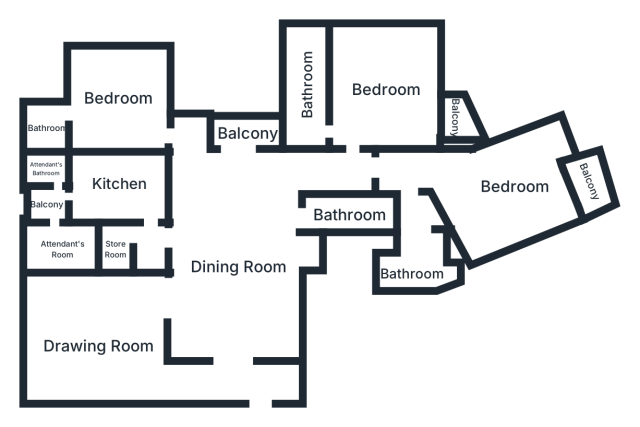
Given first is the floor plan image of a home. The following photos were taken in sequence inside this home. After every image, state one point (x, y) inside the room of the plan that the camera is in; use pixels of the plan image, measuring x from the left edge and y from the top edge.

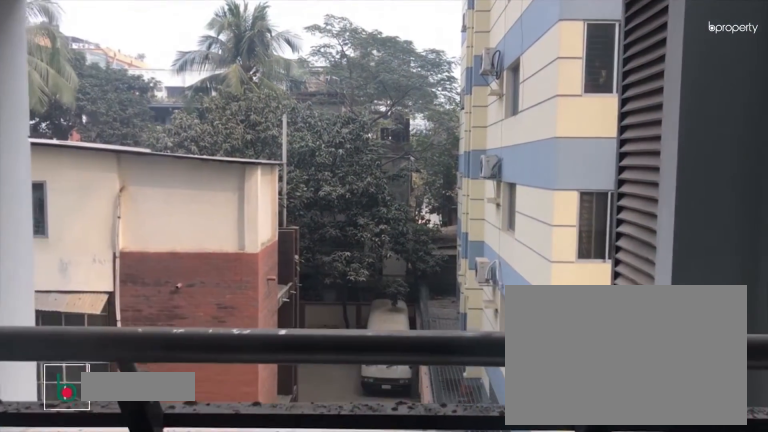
(248, 134)
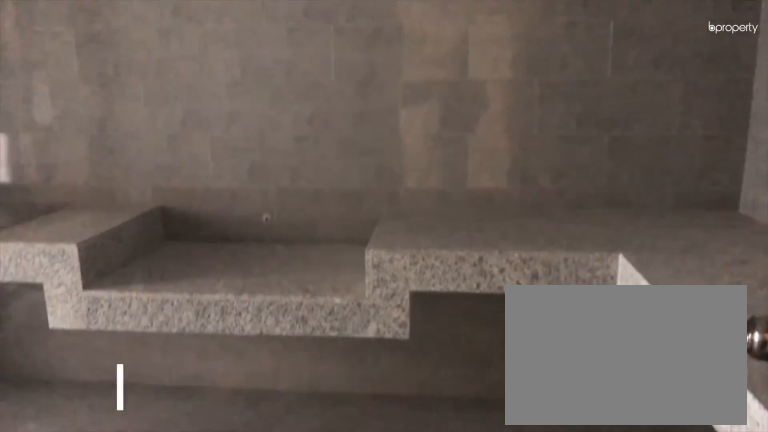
(119, 186)
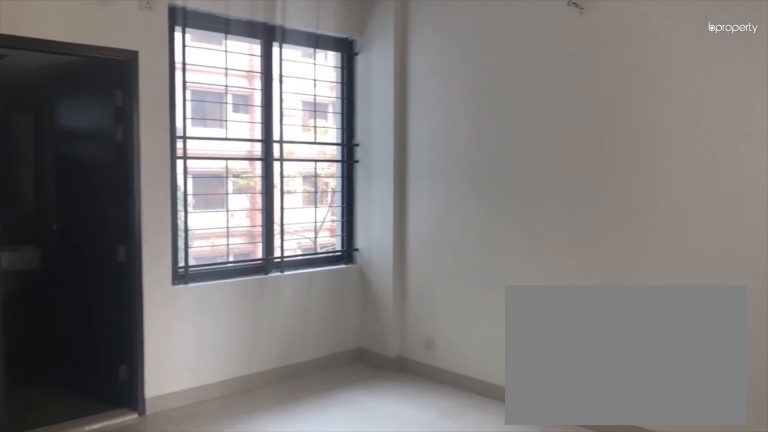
(117, 100)
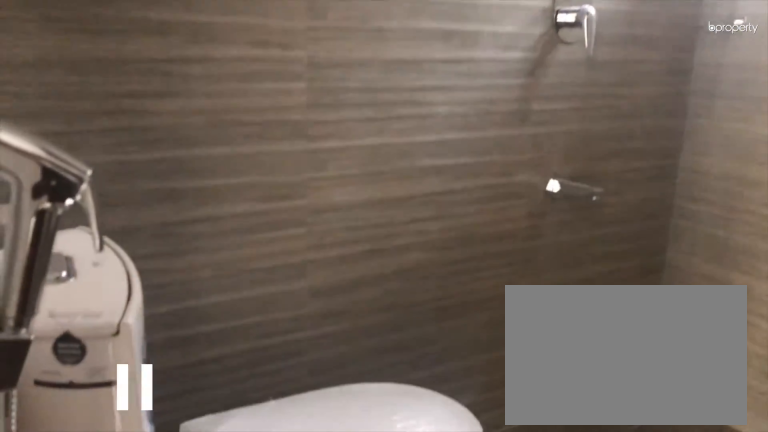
(51, 128)
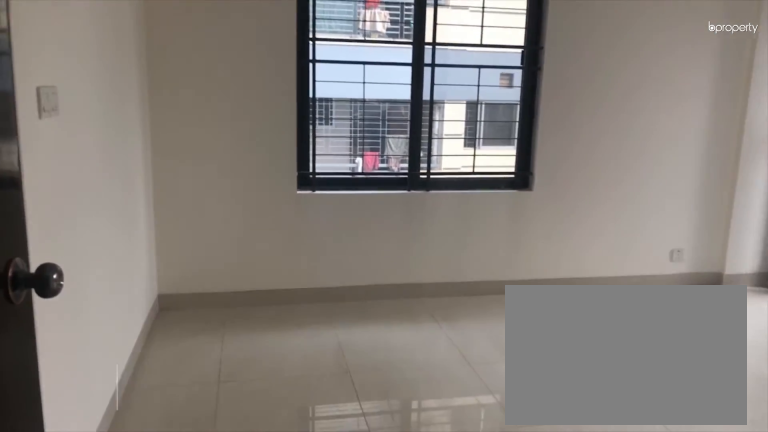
(386, 92)
